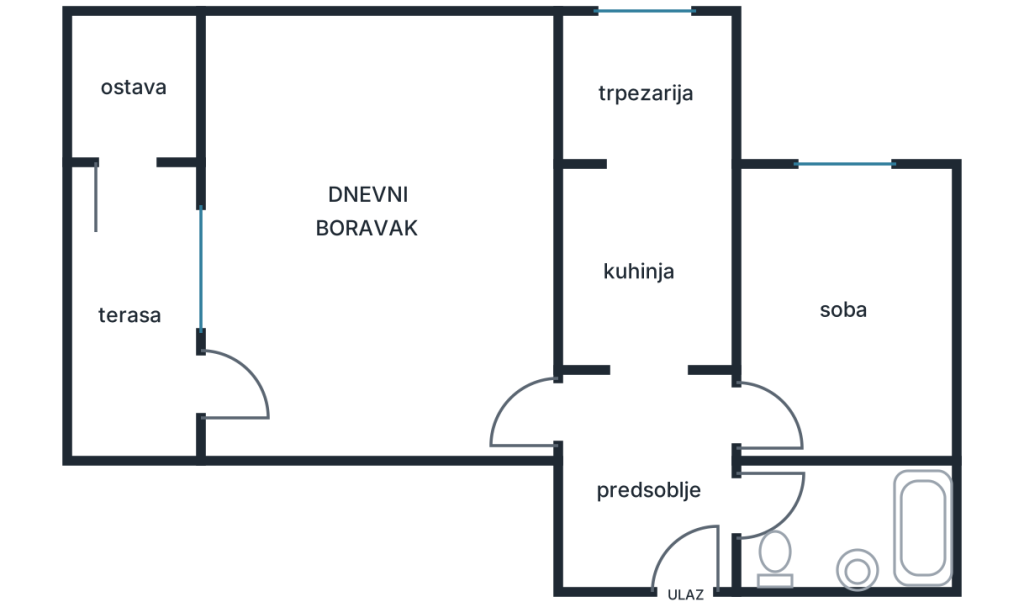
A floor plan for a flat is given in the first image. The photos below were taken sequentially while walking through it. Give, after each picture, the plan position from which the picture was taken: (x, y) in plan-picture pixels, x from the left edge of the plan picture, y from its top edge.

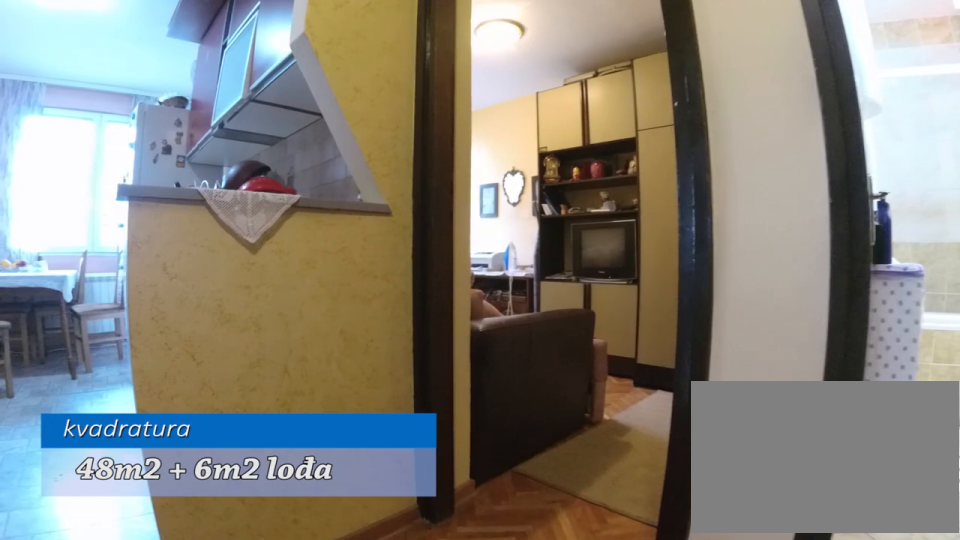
(668, 523)
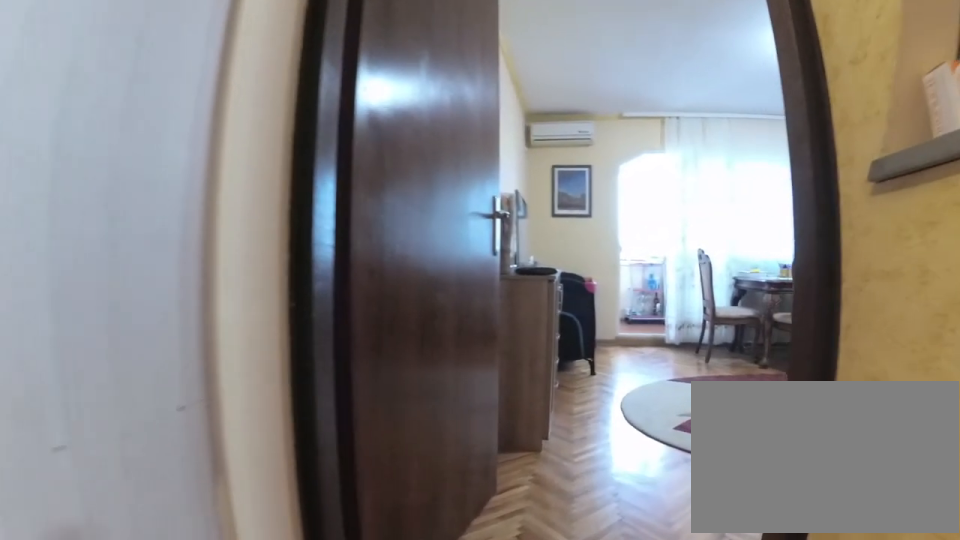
(628, 401)
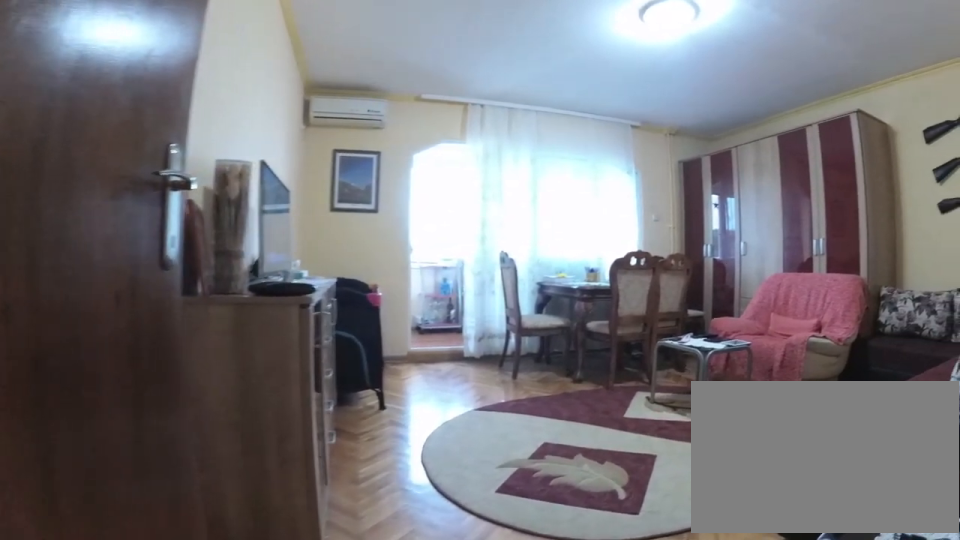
(595, 403)
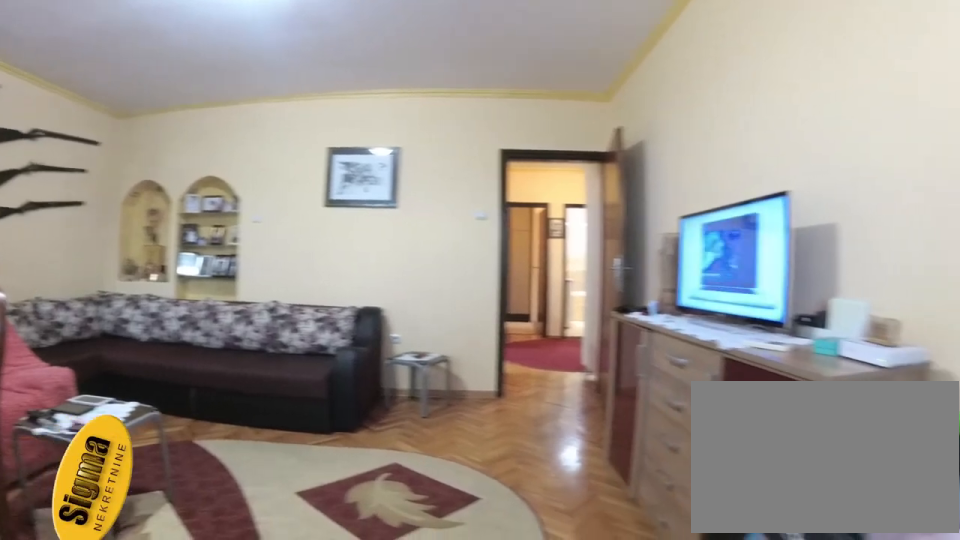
(215, 389)
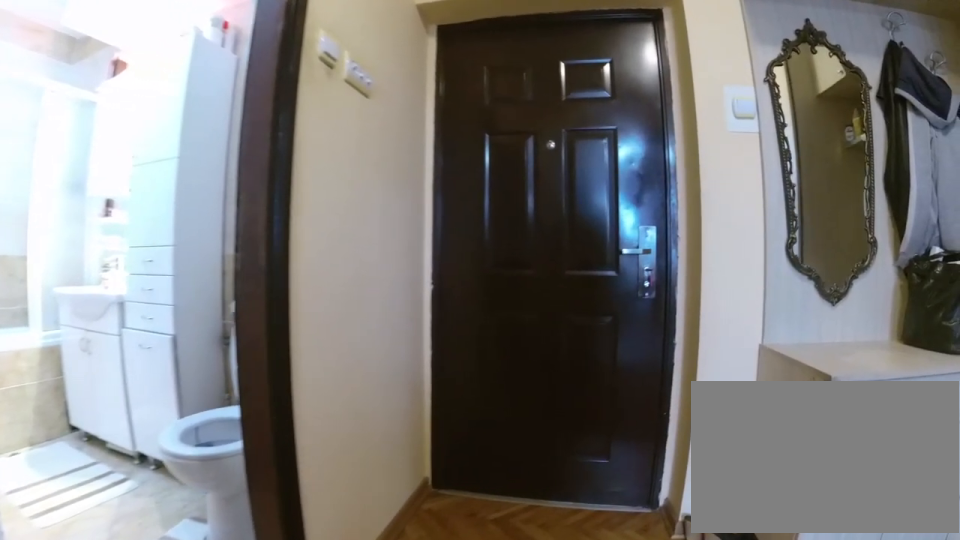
(674, 455)
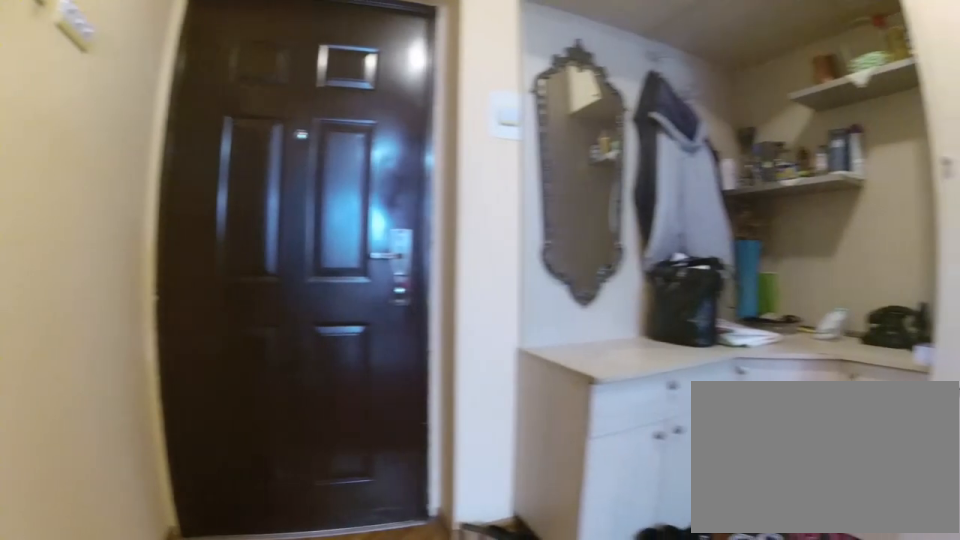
(699, 462)
